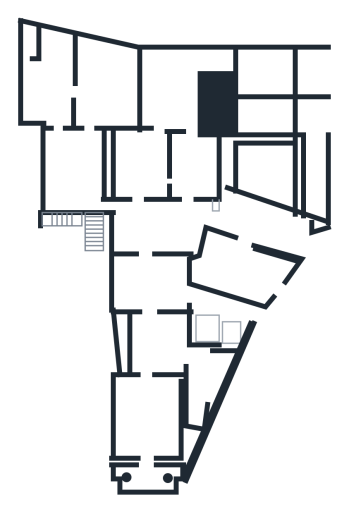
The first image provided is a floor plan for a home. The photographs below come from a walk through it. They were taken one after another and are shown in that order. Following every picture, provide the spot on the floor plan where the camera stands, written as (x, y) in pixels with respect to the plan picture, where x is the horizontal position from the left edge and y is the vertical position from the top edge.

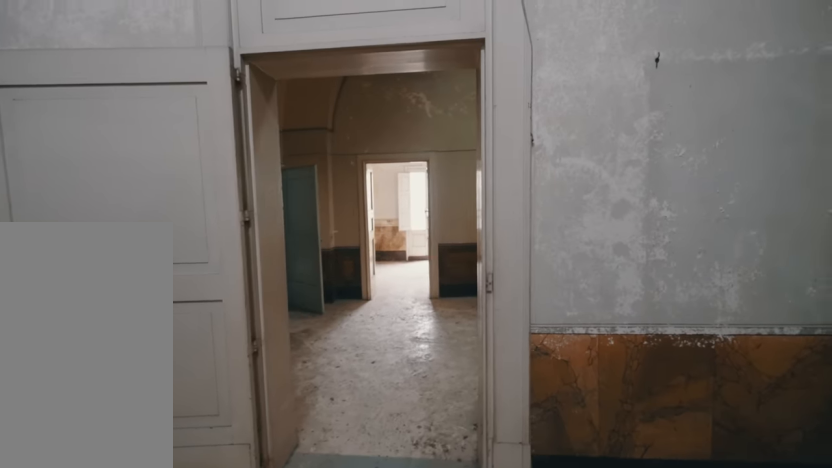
(149, 288)
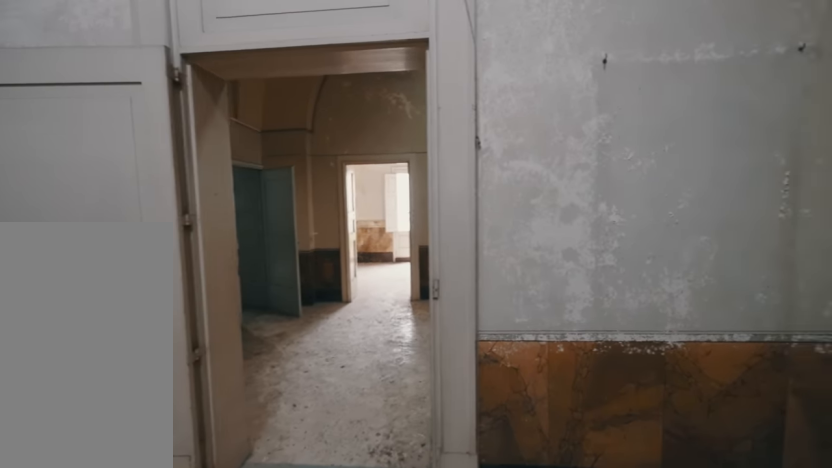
(149, 288)
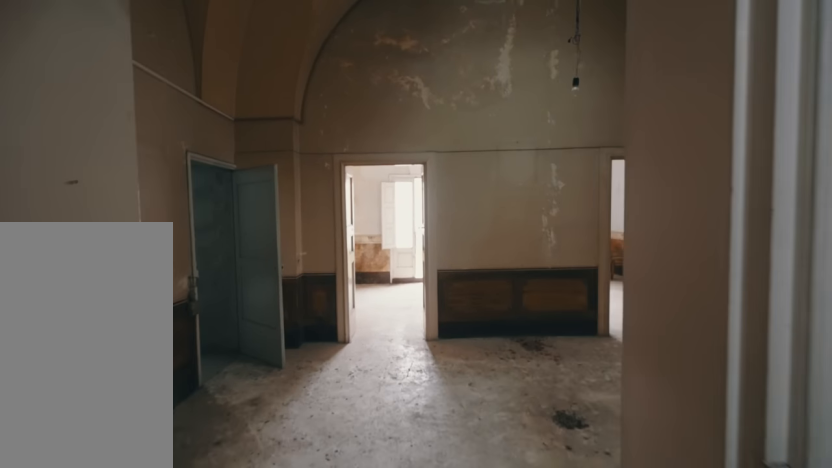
(155, 250)
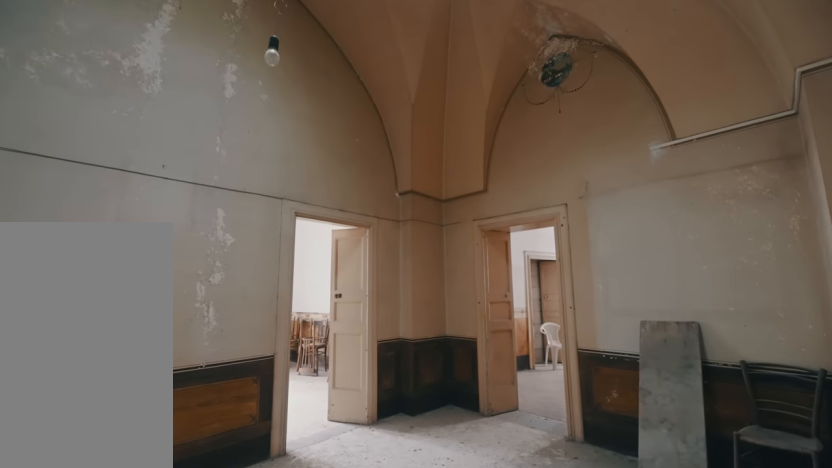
(159, 231)
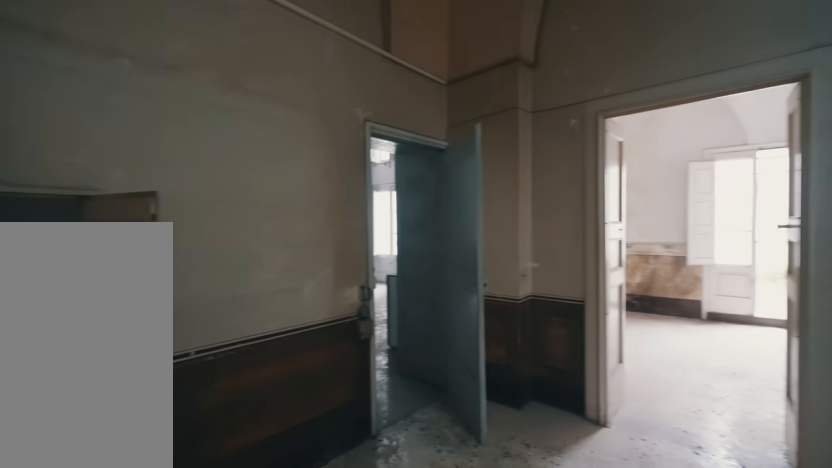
(158, 231)
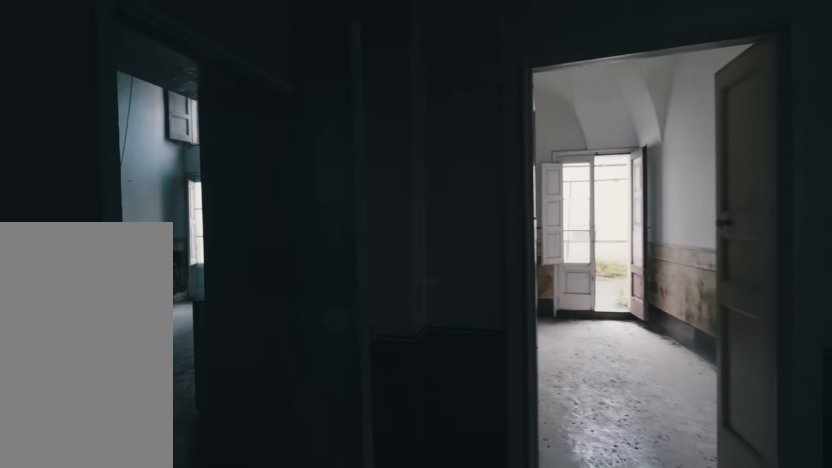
(158, 231)
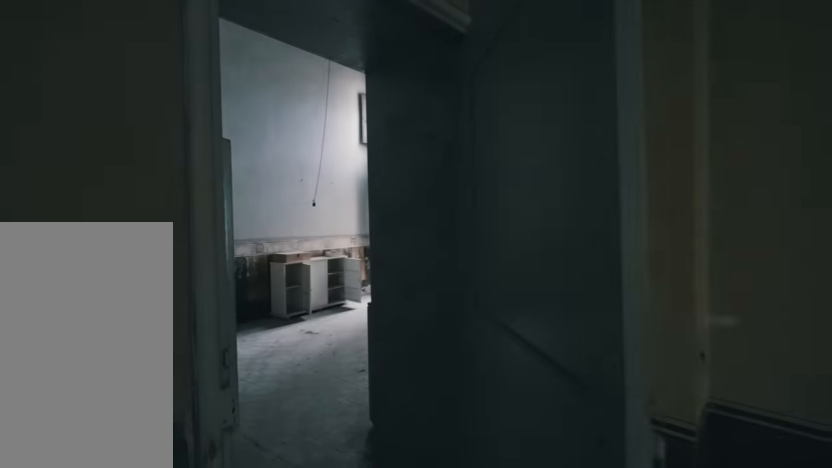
(157, 230)
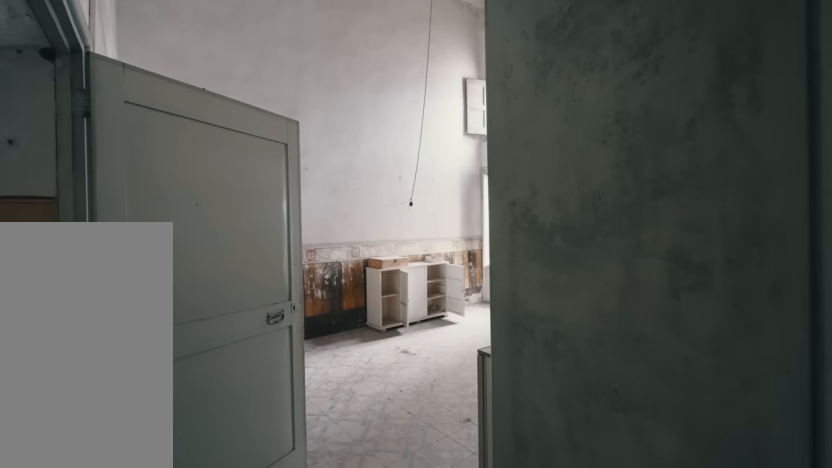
(107, 196)
